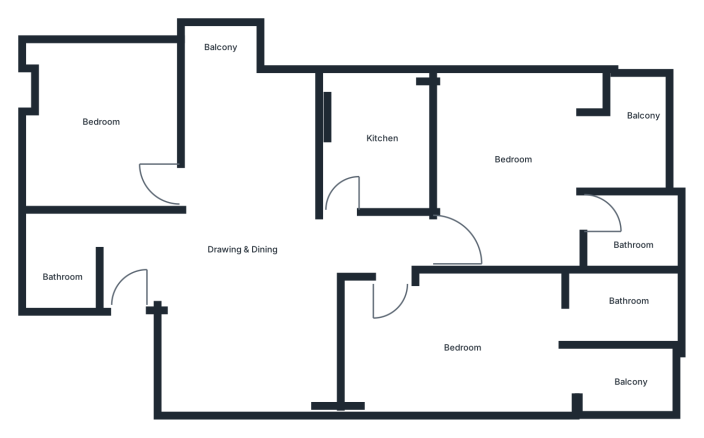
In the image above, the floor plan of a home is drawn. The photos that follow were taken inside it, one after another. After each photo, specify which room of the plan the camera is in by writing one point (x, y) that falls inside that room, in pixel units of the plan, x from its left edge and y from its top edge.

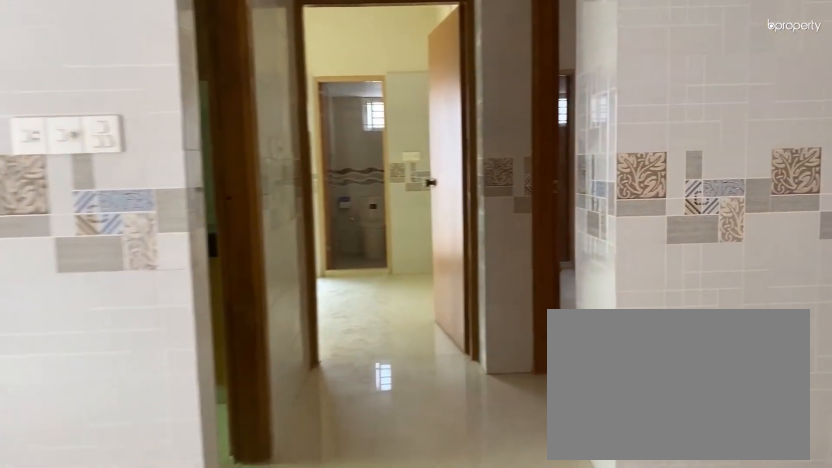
(240, 261)
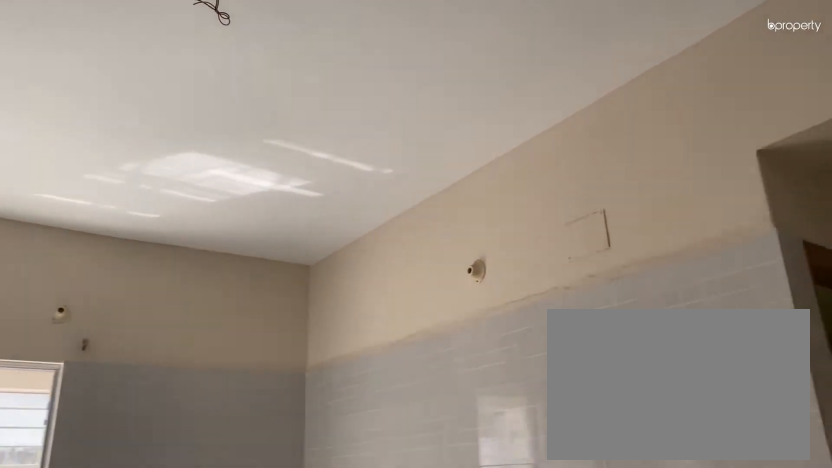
(238, 255)
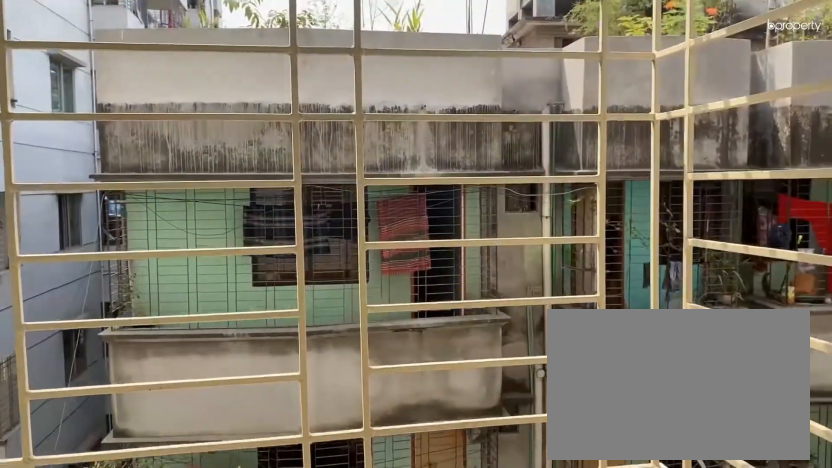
(219, 50)
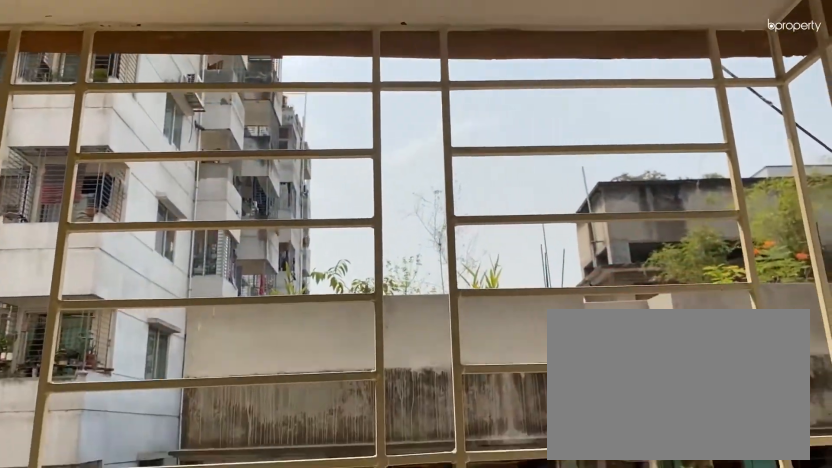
(219, 50)
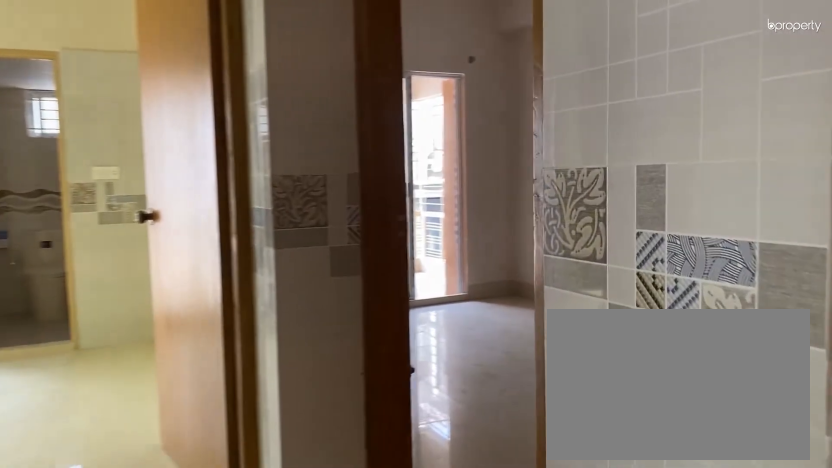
(270, 237)
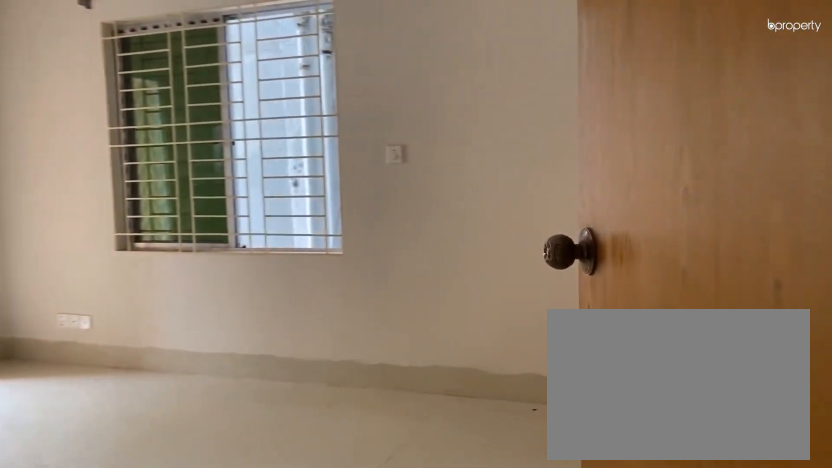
(389, 308)
